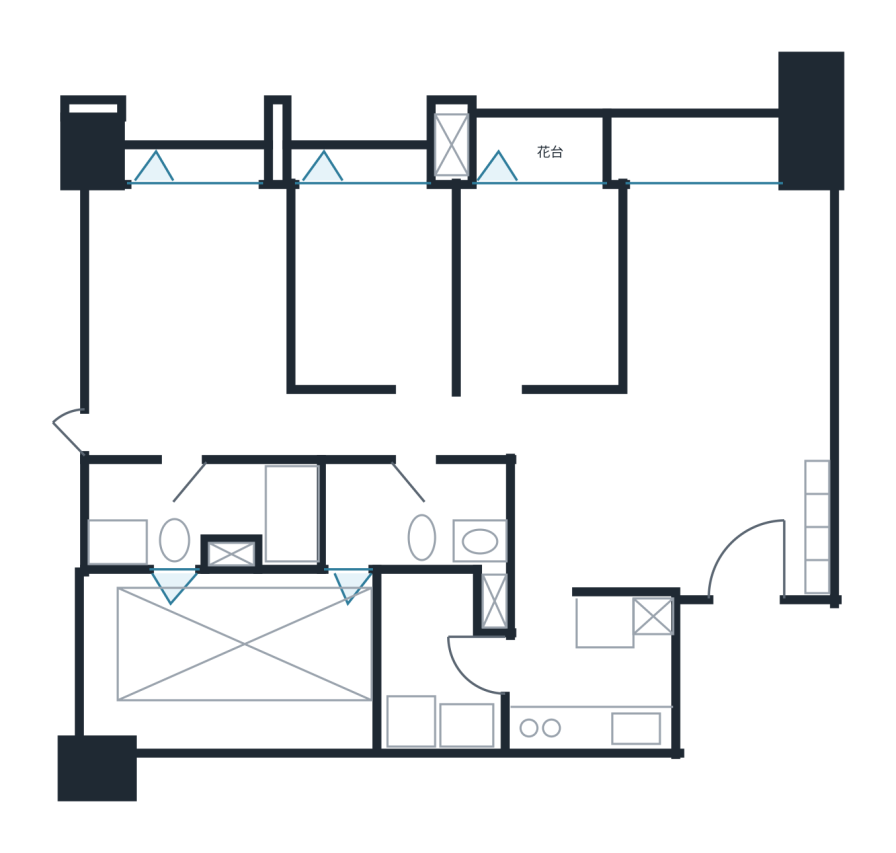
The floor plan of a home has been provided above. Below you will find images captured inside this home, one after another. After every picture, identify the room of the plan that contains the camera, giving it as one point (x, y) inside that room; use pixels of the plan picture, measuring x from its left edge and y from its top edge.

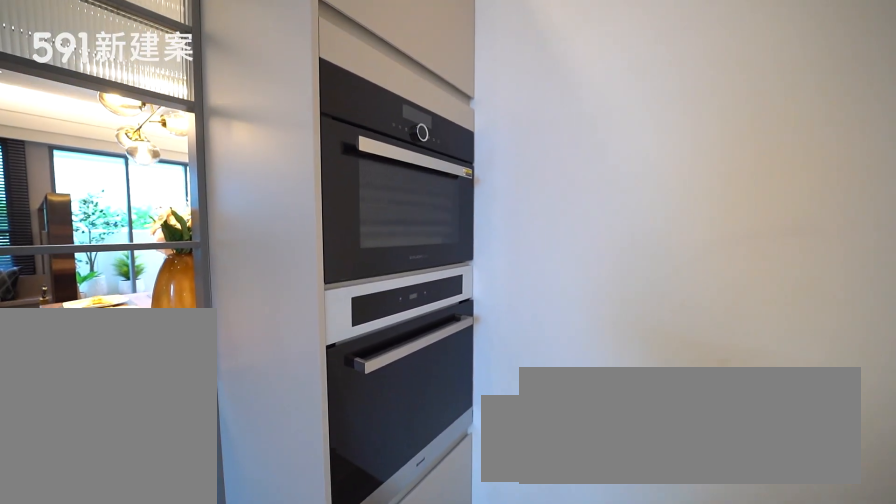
(597, 673)
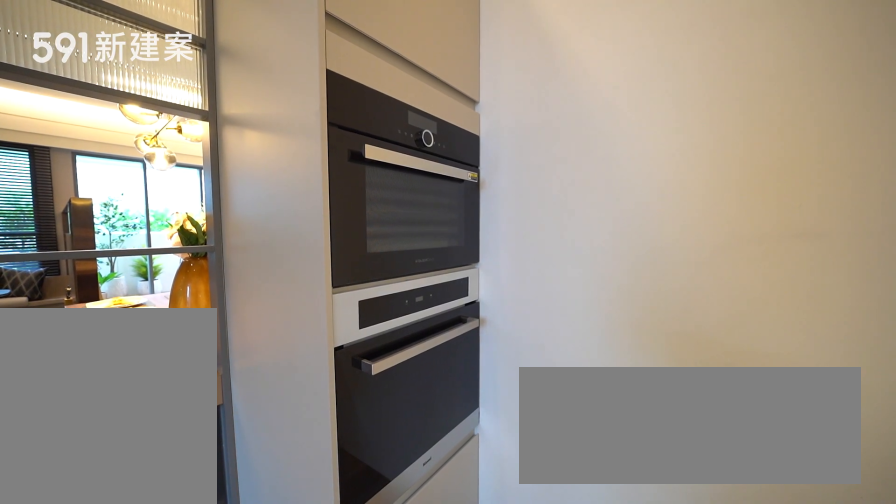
(597, 673)
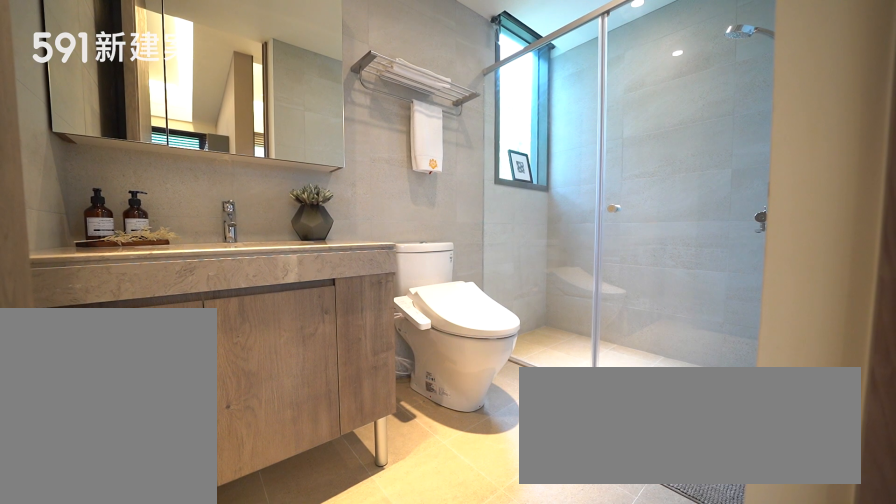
(411, 515)
